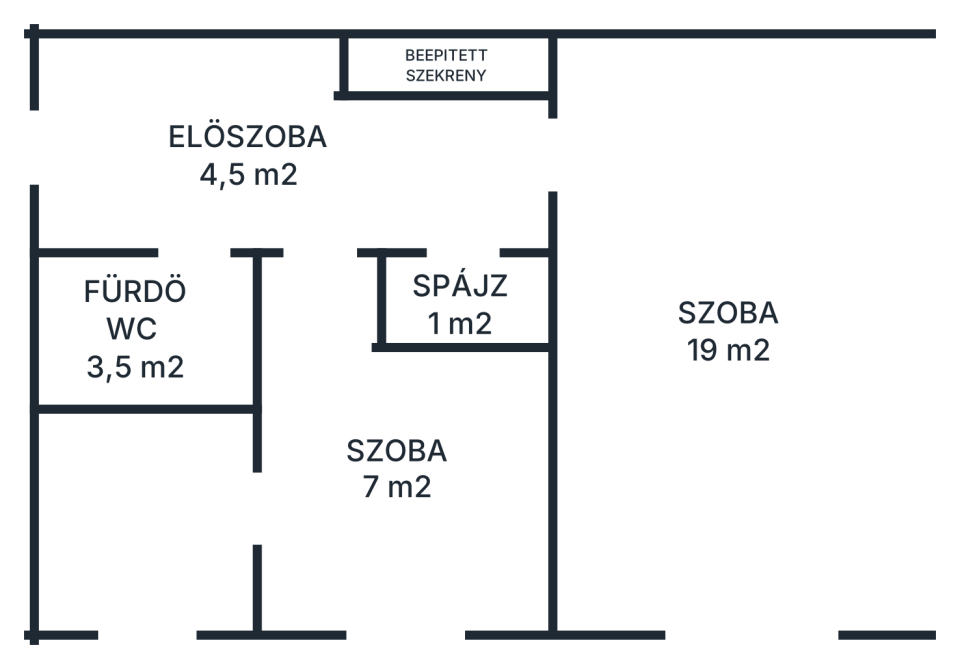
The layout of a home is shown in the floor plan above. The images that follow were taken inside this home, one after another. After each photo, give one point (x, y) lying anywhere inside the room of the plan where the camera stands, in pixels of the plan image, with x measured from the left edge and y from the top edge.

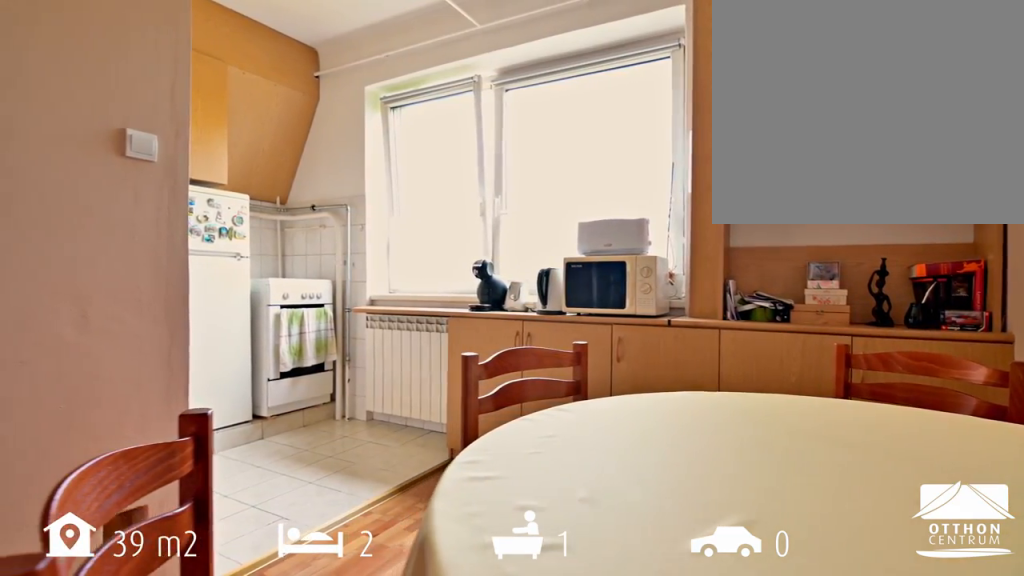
(394, 463)
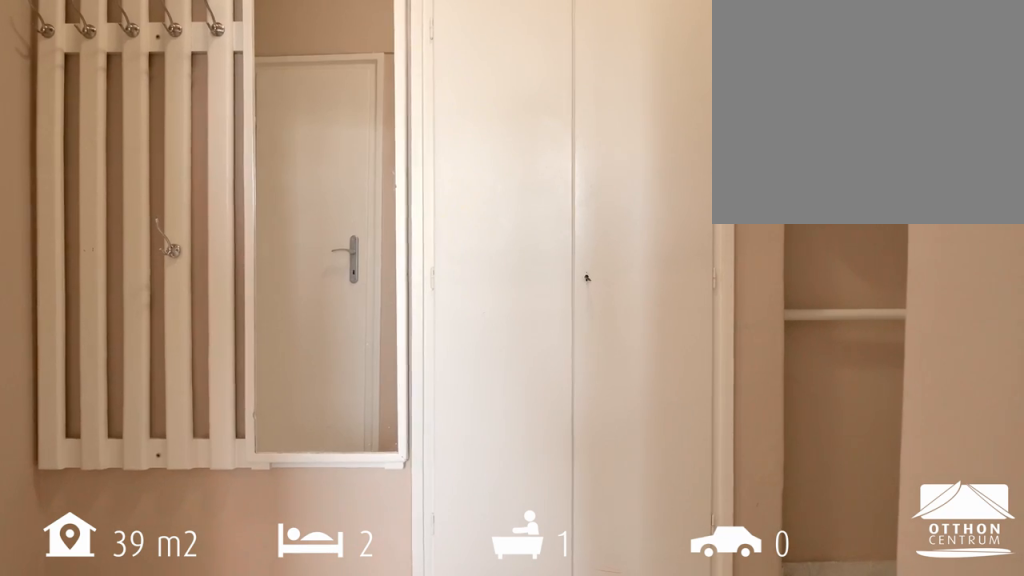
(261, 151)
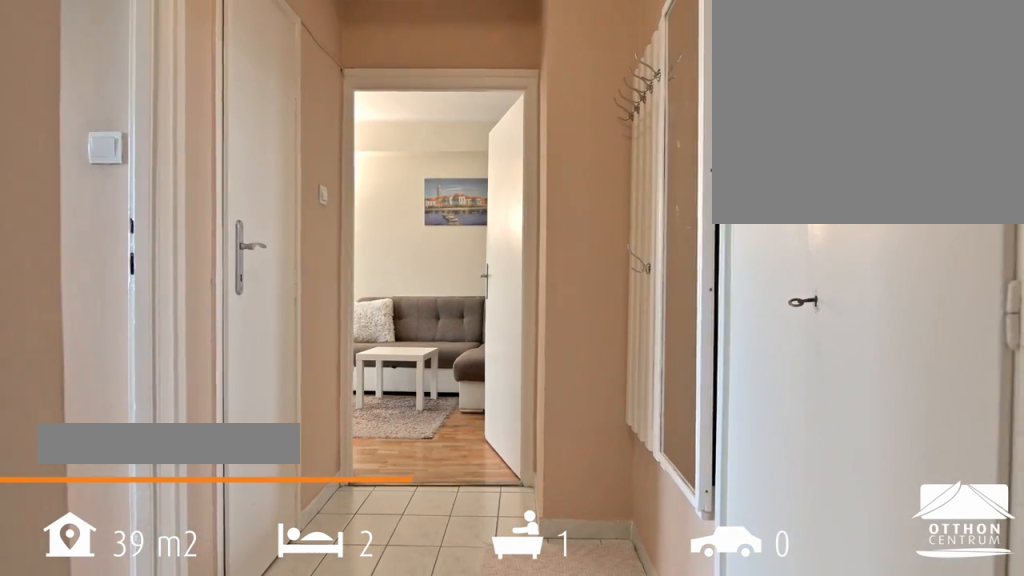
(261, 151)
